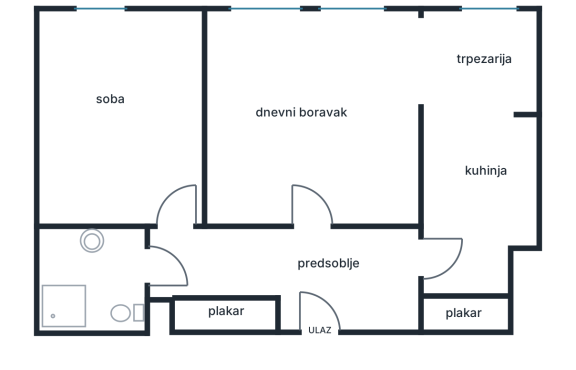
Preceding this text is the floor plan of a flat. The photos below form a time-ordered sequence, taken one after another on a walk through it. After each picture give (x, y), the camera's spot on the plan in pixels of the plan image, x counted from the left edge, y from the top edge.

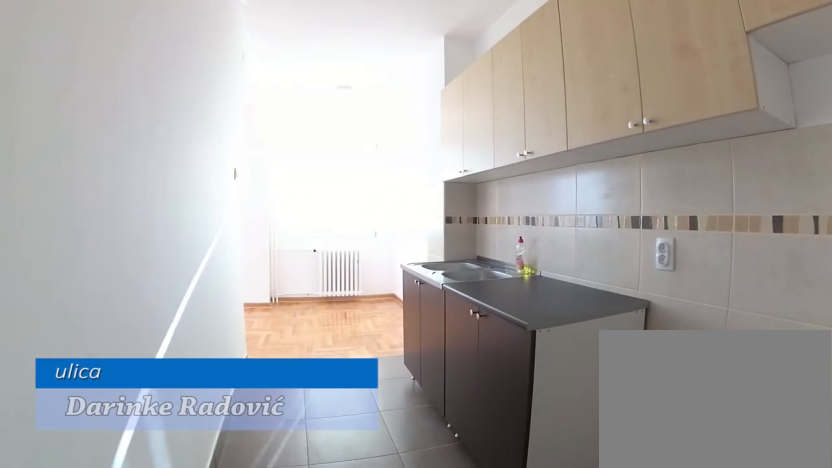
(453, 286)
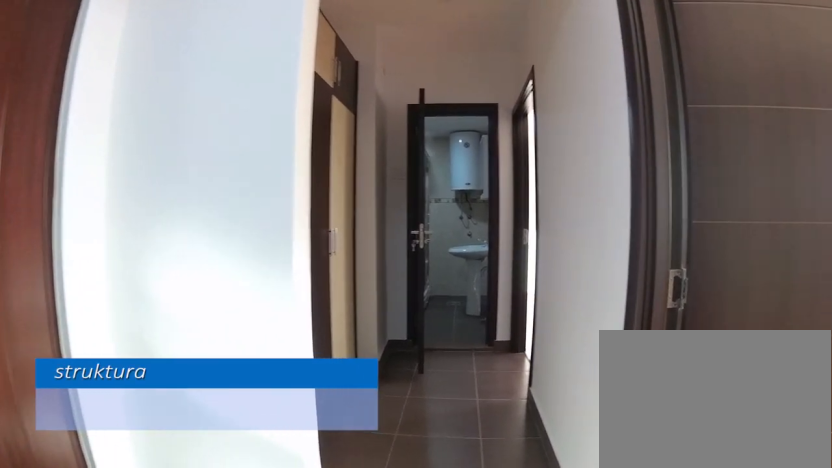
(359, 274)
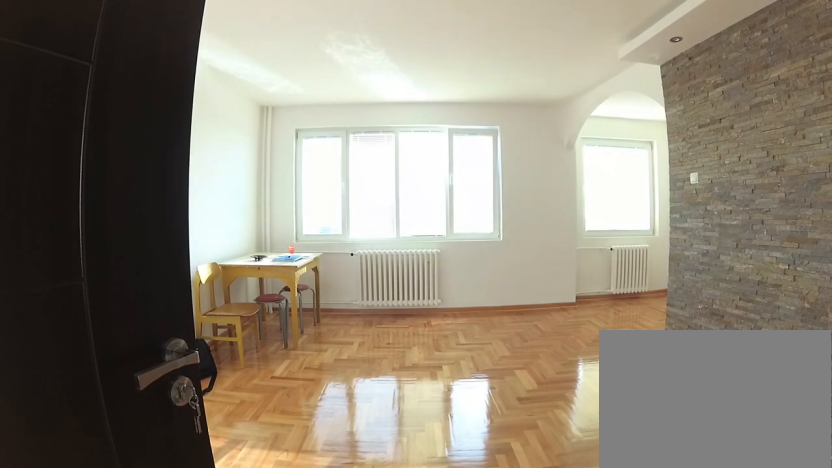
(318, 253)
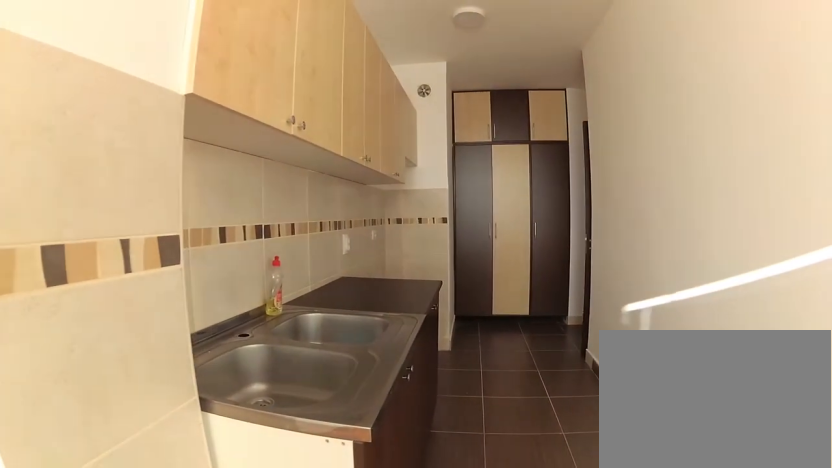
(478, 87)
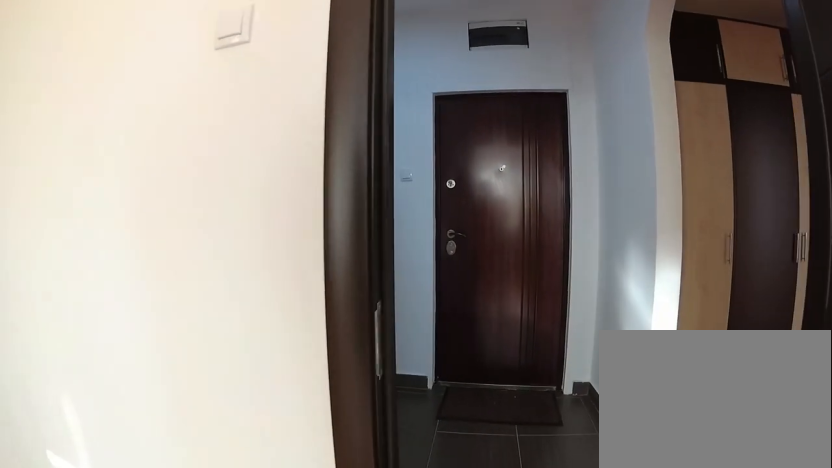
(317, 180)
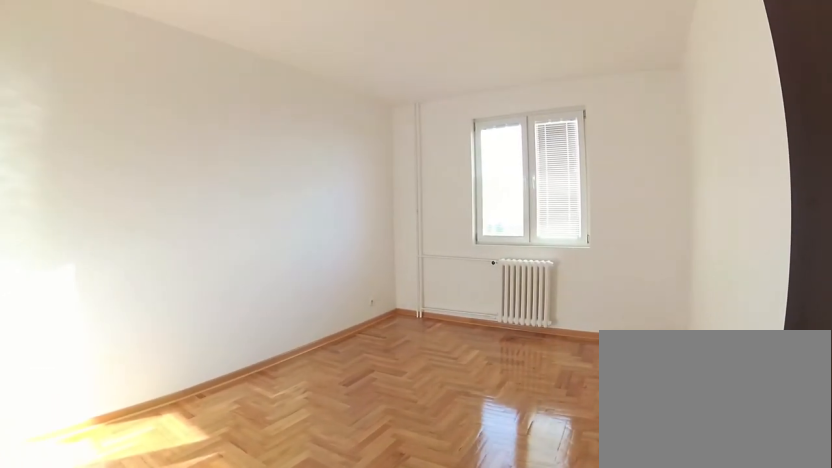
(187, 241)
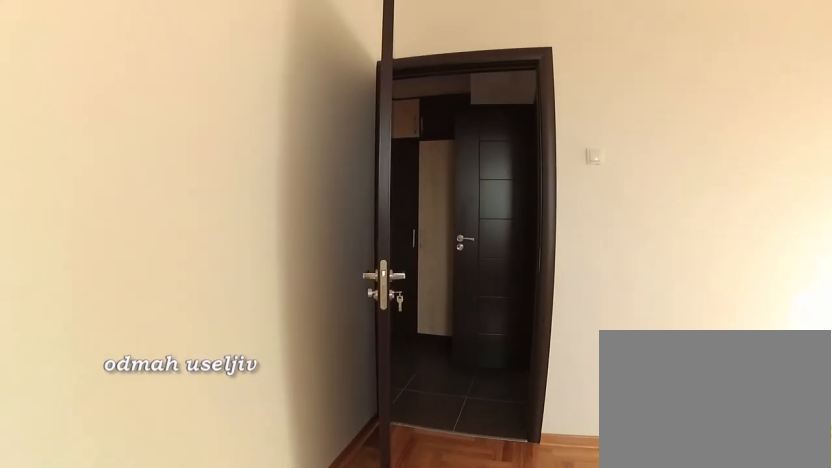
(138, 65)
